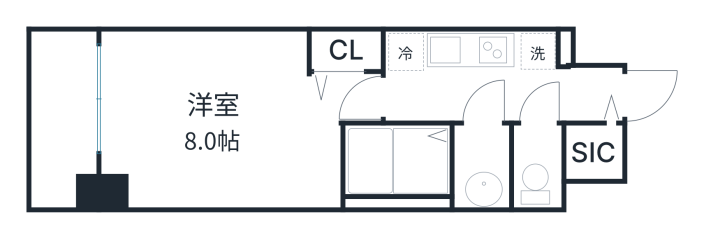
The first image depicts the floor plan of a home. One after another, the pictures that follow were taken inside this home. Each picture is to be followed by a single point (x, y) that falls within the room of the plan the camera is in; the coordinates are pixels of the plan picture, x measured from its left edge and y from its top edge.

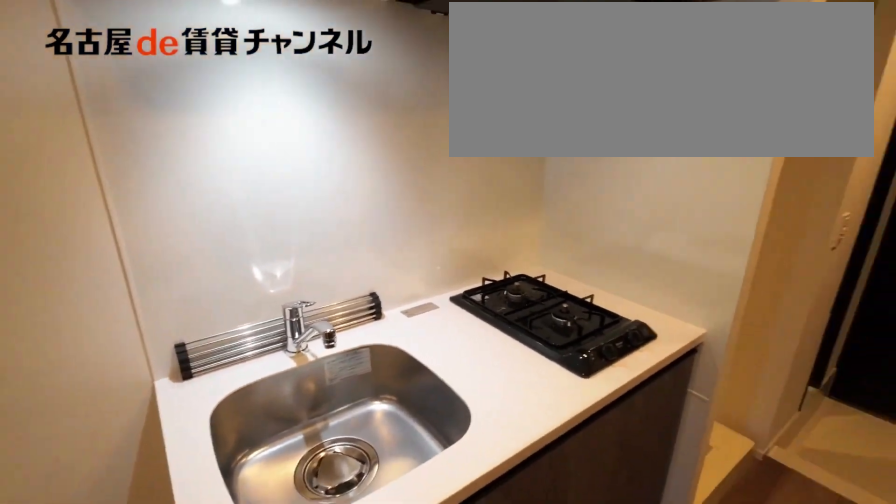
(475, 96)
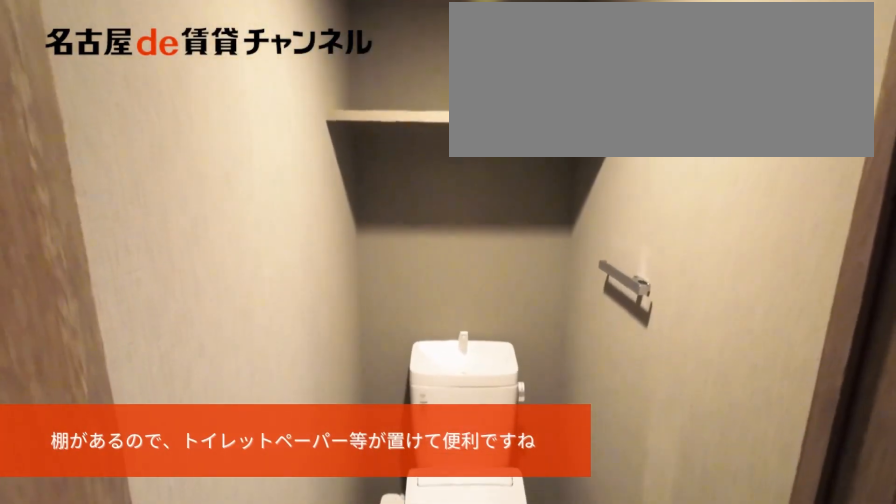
(536, 166)
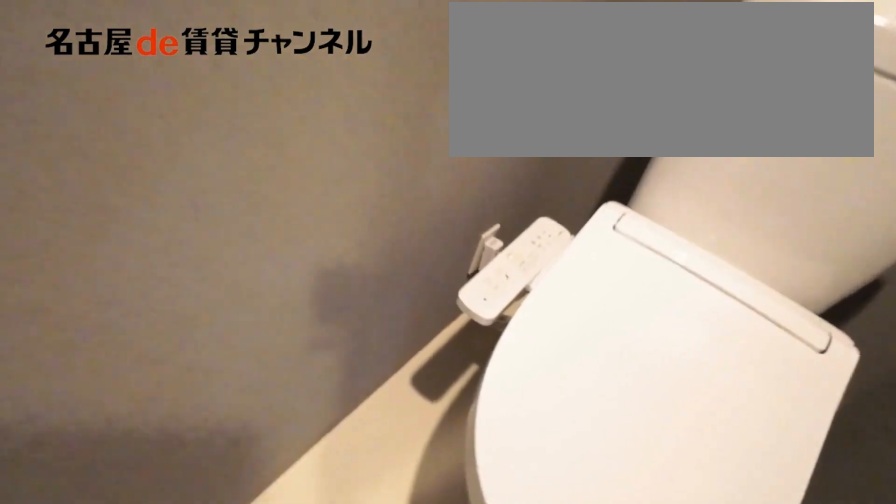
(536, 166)
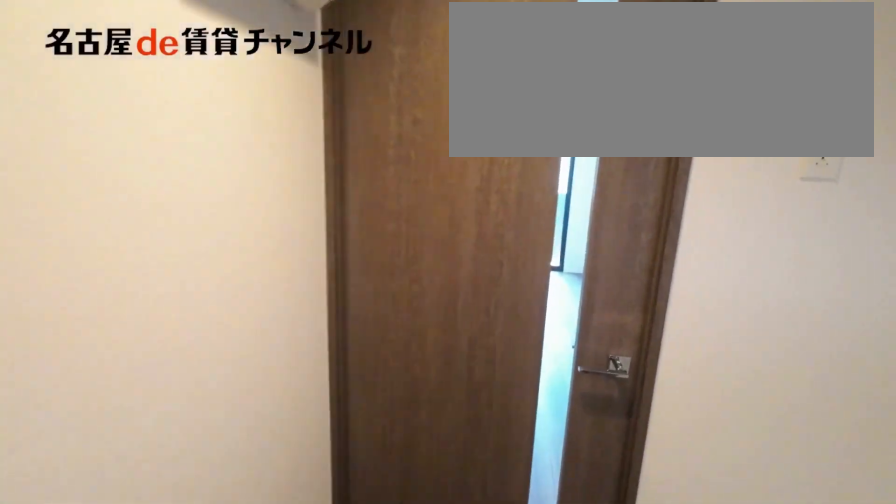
(474, 98)
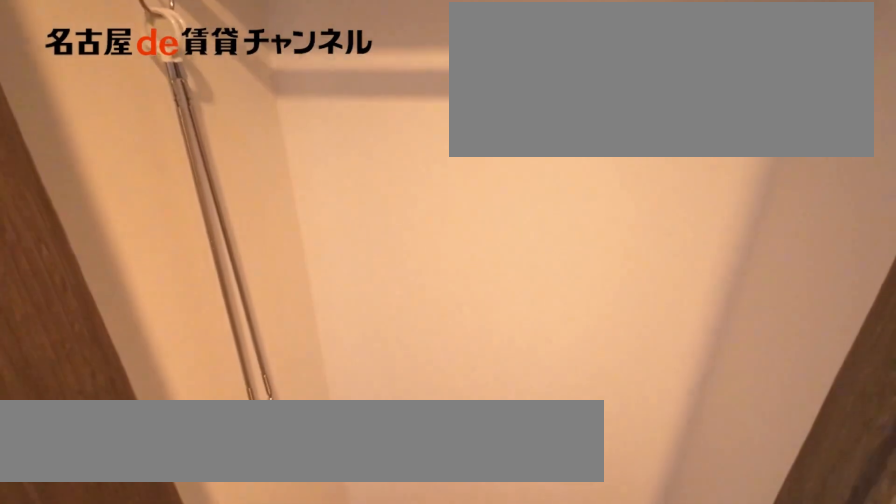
(346, 52)
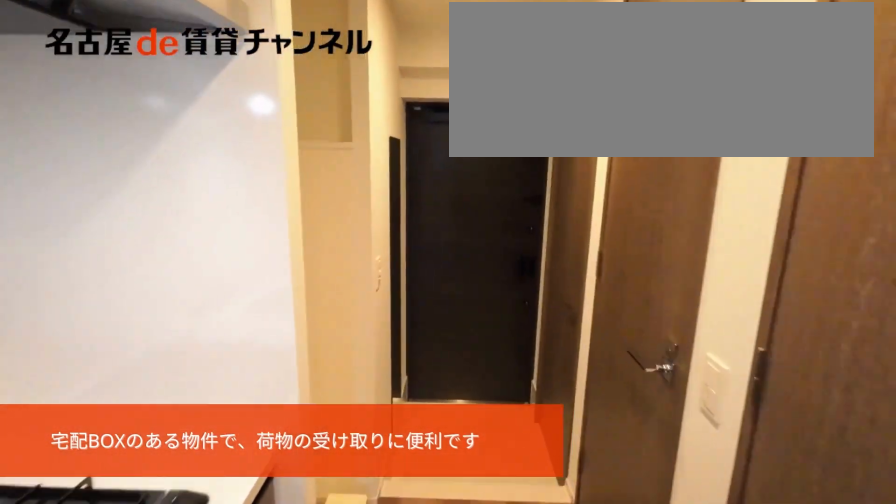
(506, 93)
